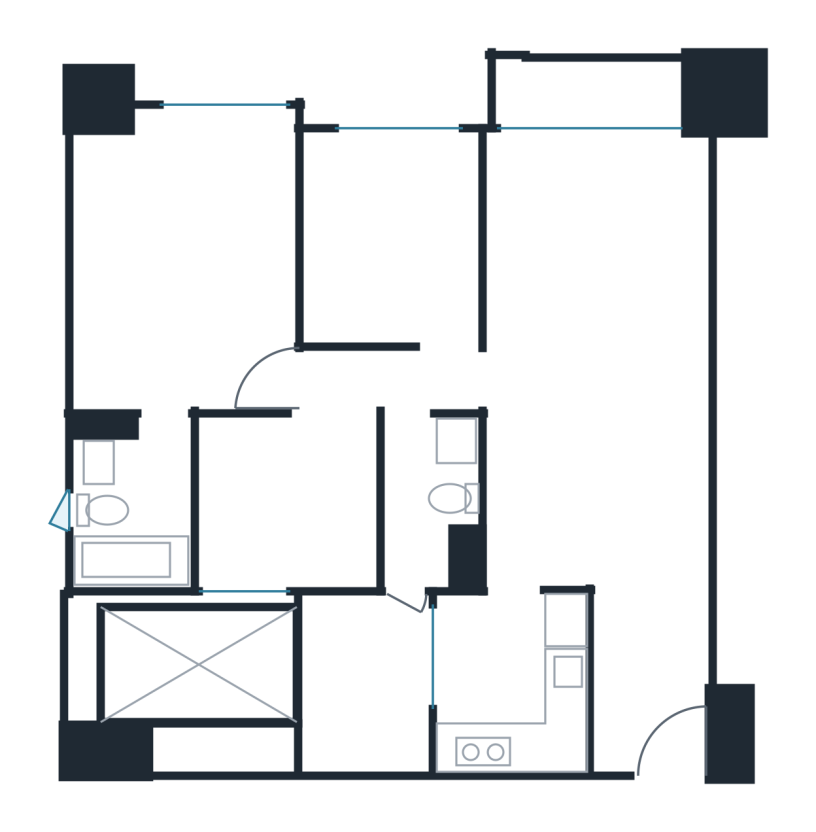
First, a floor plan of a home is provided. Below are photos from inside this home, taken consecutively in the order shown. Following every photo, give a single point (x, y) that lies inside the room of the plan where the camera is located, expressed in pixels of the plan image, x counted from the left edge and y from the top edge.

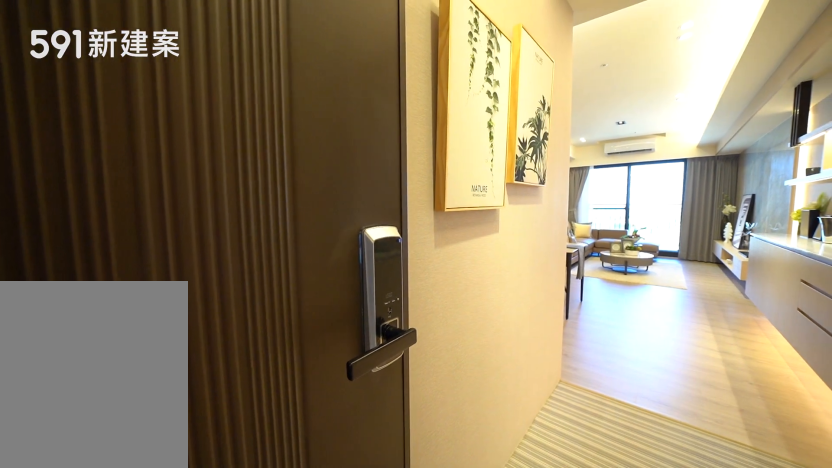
(649, 725)
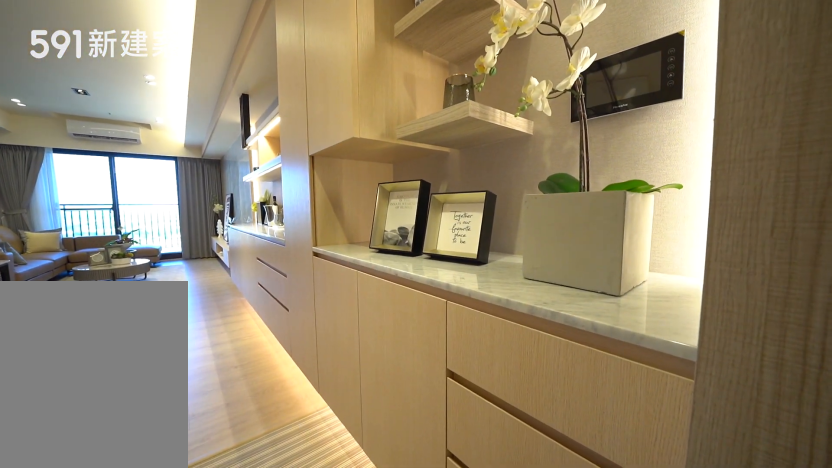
(649, 725)
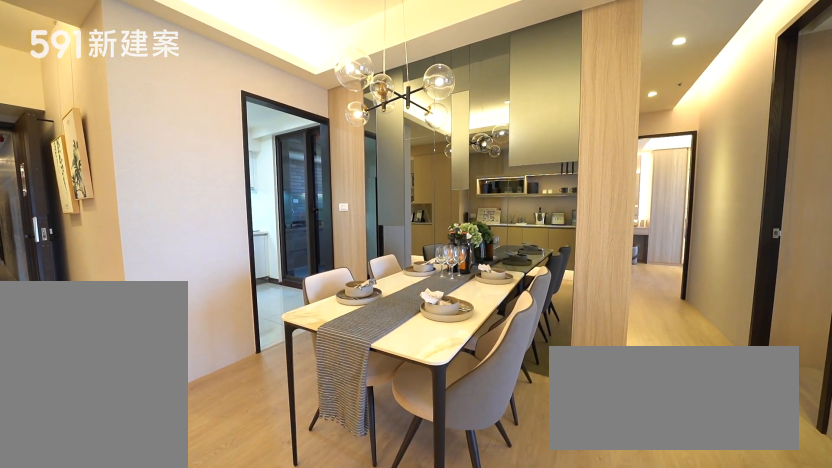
(565, 470)
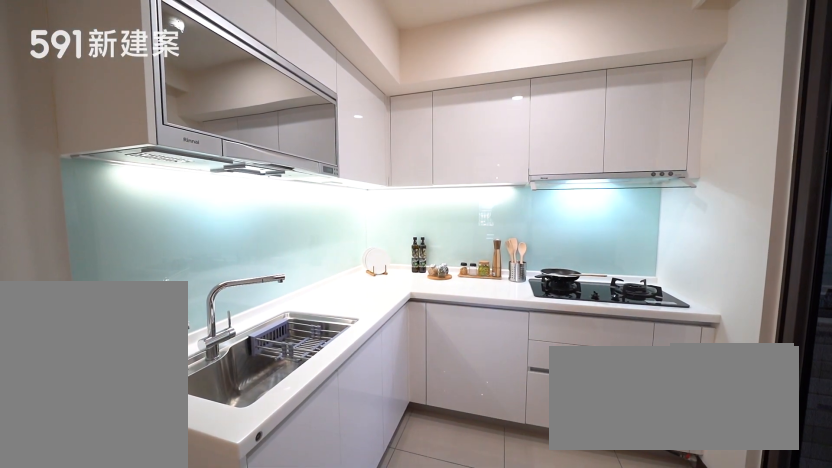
(511, 685)
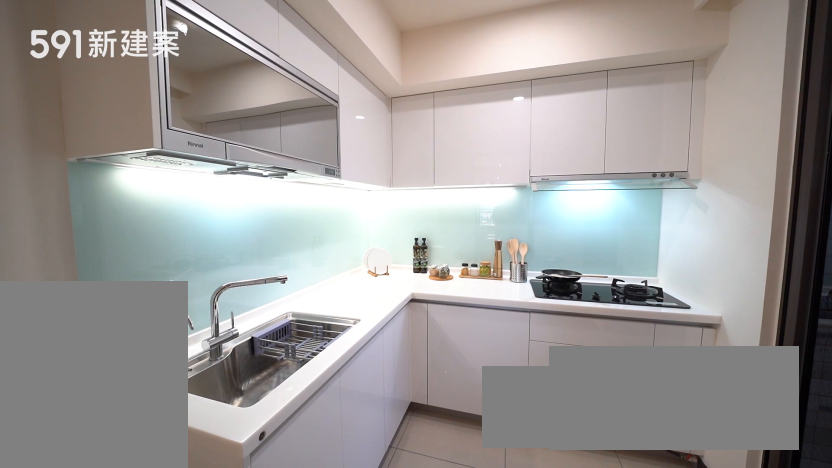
(511, 685)
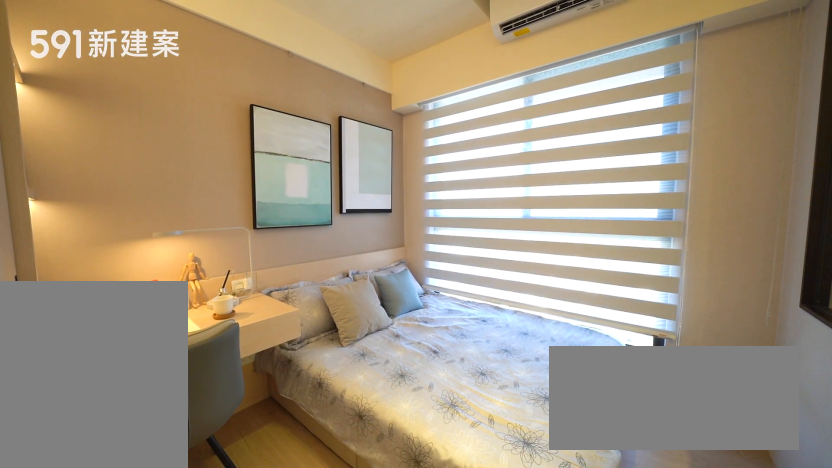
(391, 232)
